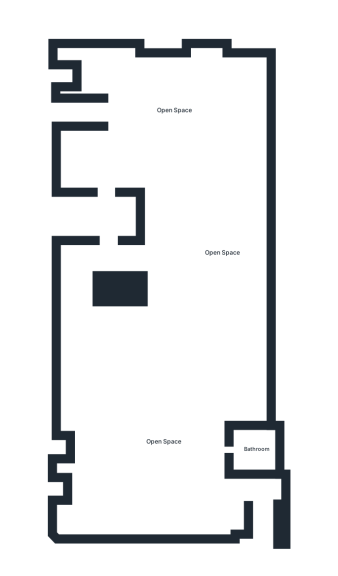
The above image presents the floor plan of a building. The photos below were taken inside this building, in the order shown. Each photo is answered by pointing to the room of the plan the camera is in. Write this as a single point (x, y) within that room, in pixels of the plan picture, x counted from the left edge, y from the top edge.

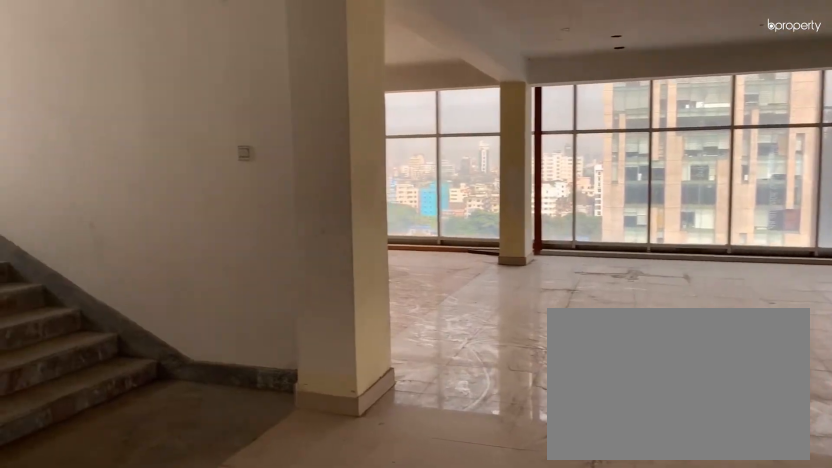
(175, 110)
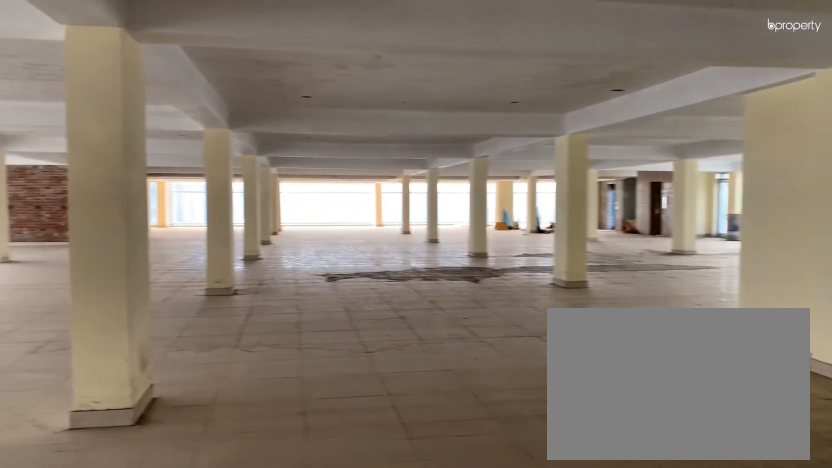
(220, 253)
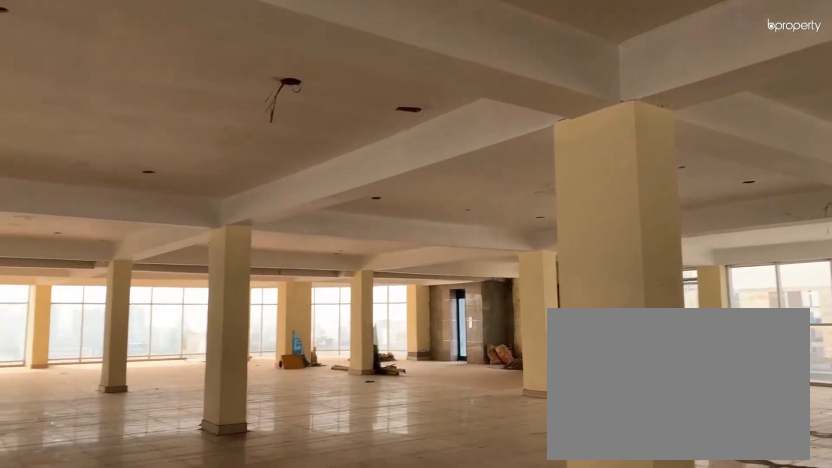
(221, 253)
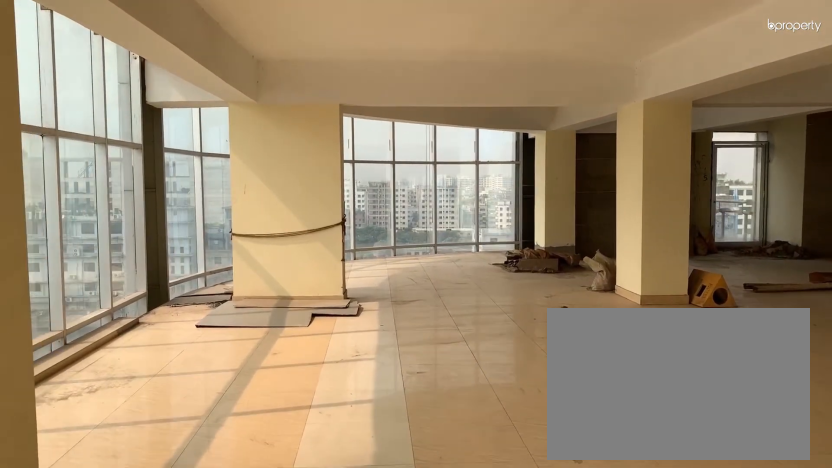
(163, 442)
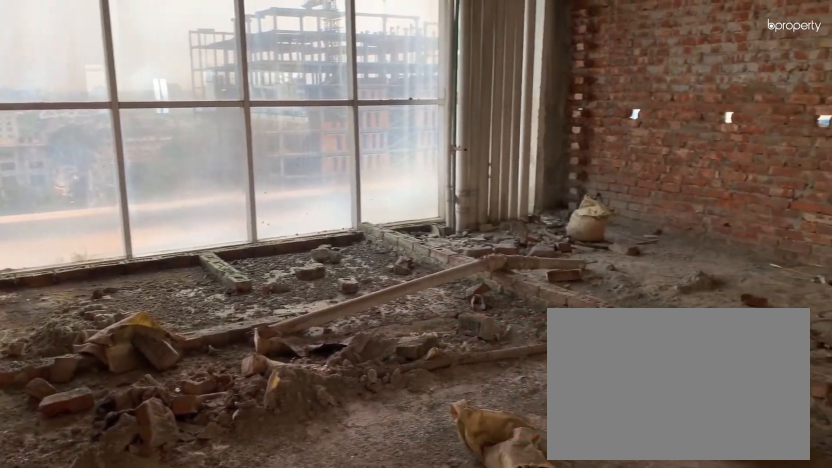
(256, 448)
